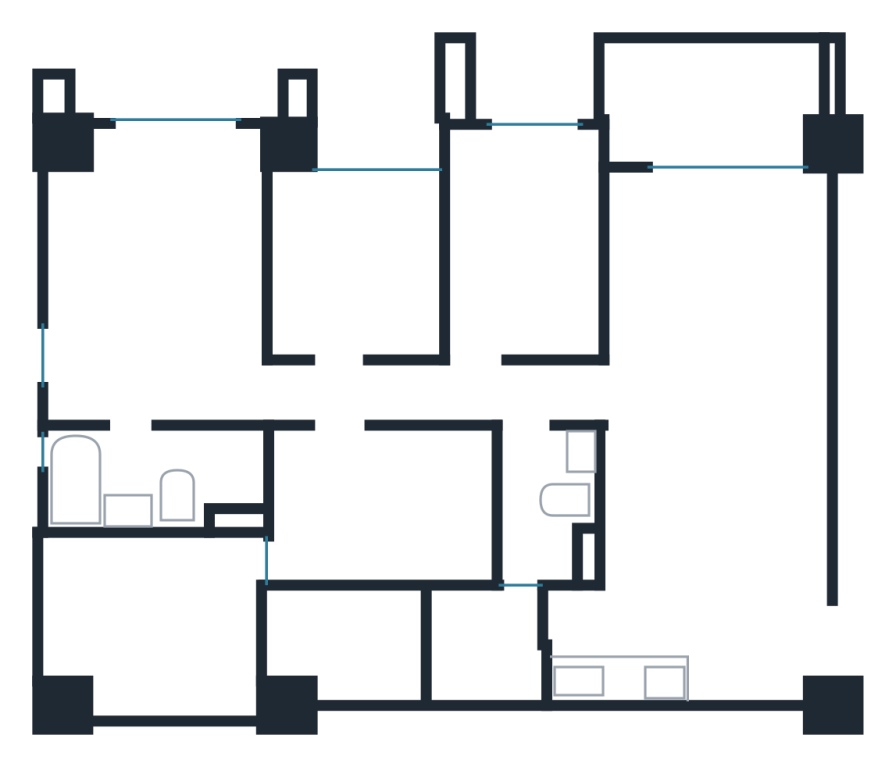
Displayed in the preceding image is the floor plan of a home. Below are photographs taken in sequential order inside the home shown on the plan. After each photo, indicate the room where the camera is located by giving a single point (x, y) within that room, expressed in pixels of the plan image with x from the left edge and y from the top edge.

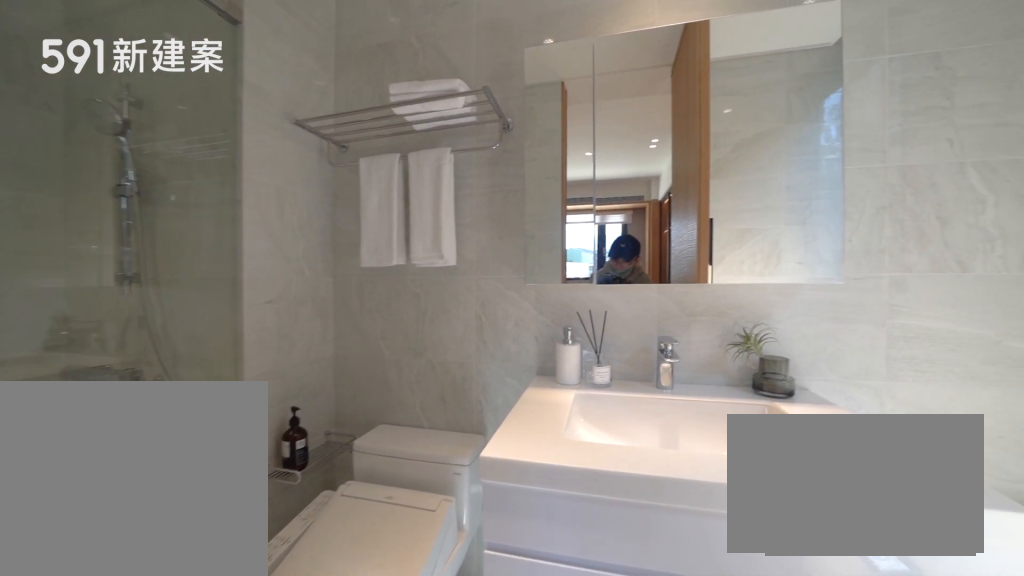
(152, 478)
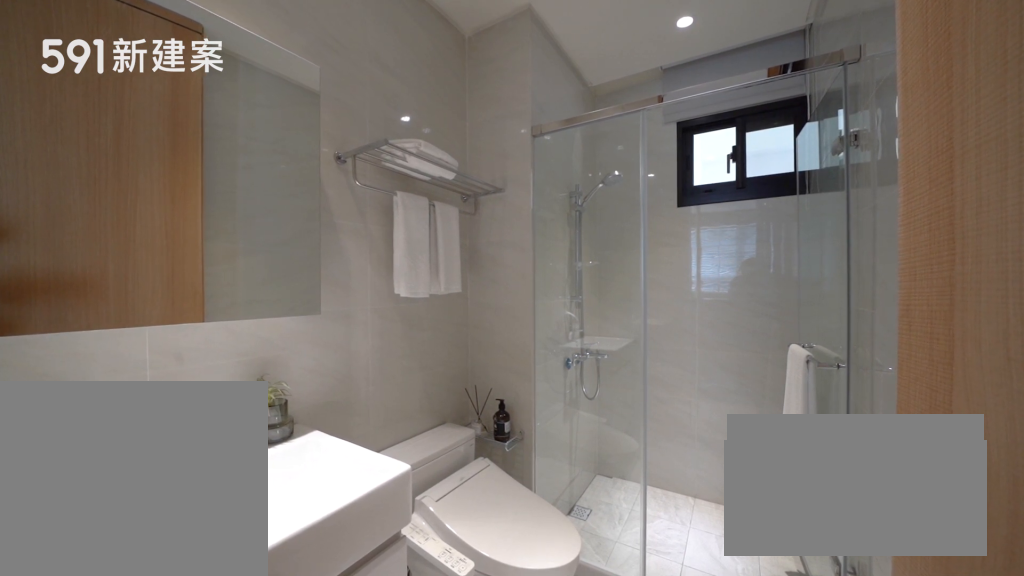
(546, 508)
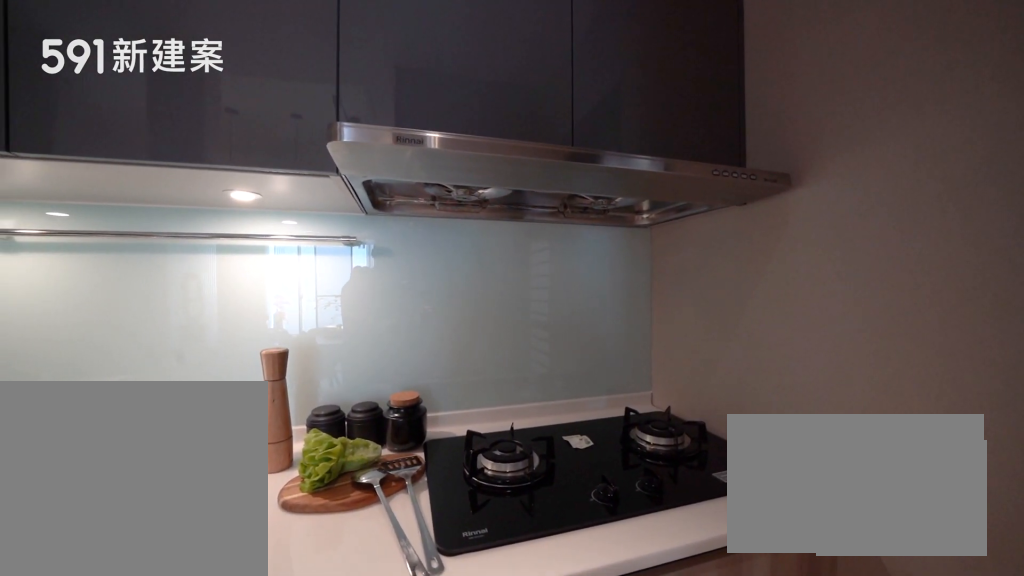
(643, 647)
